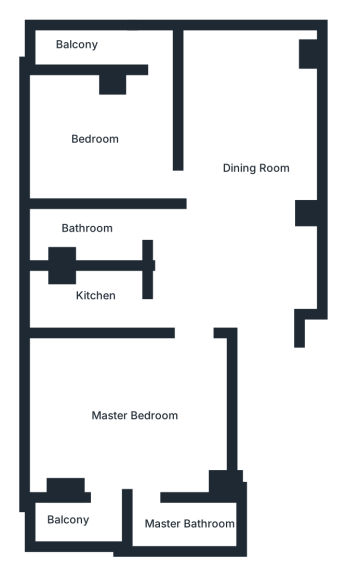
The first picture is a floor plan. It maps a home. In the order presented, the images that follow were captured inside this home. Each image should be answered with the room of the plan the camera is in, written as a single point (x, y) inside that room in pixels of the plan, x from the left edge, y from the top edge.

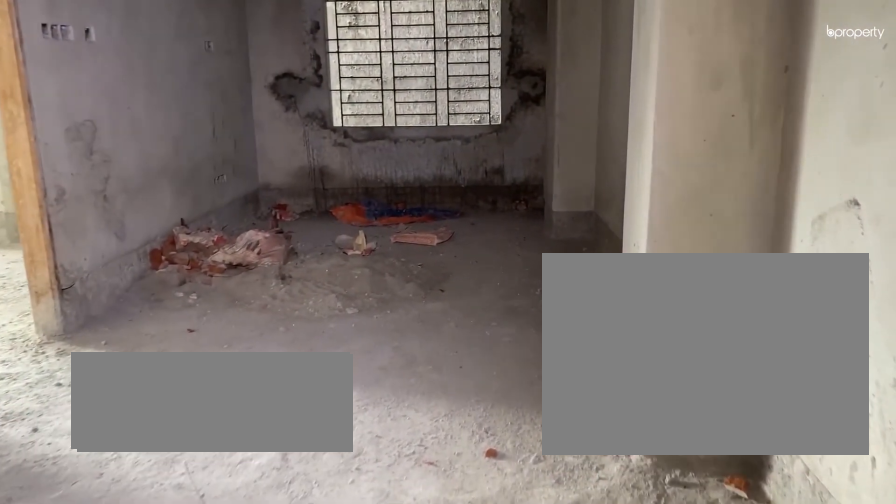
(252, 210)
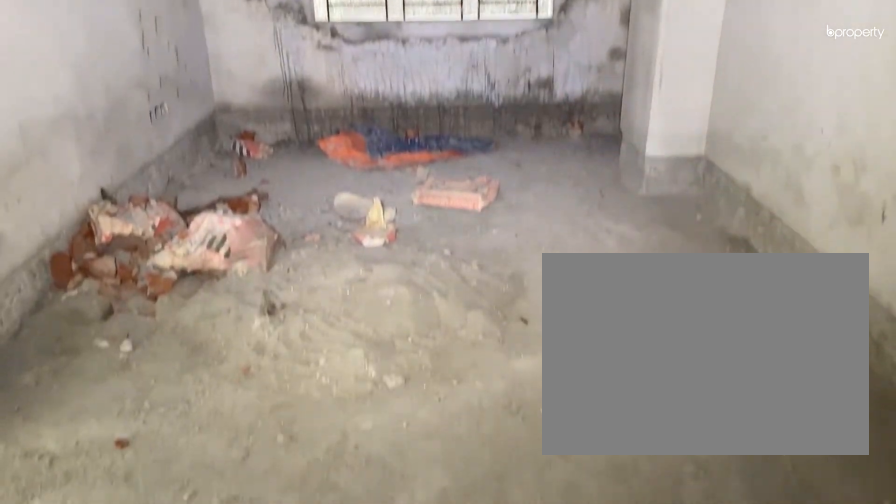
(252, 210)
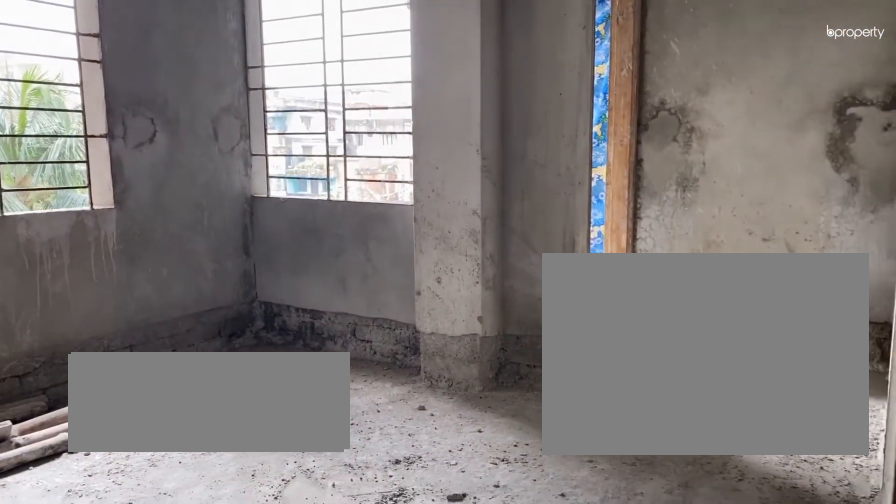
(109, 139)
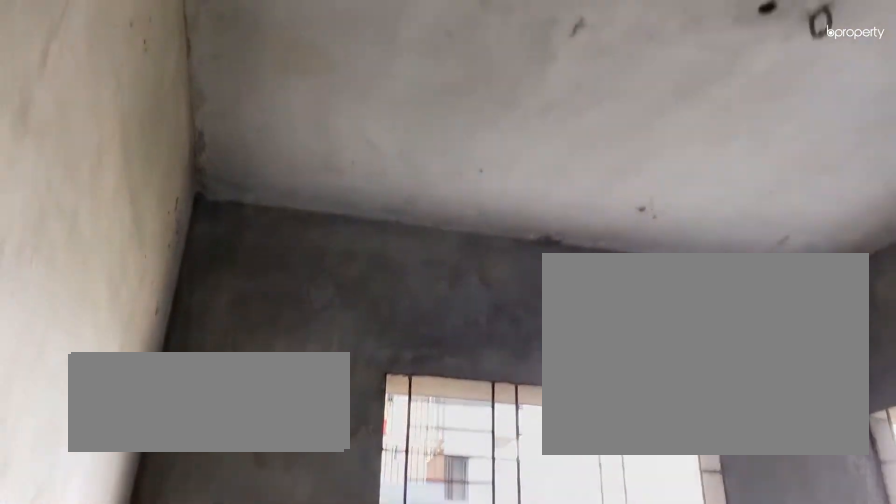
(109, 139)
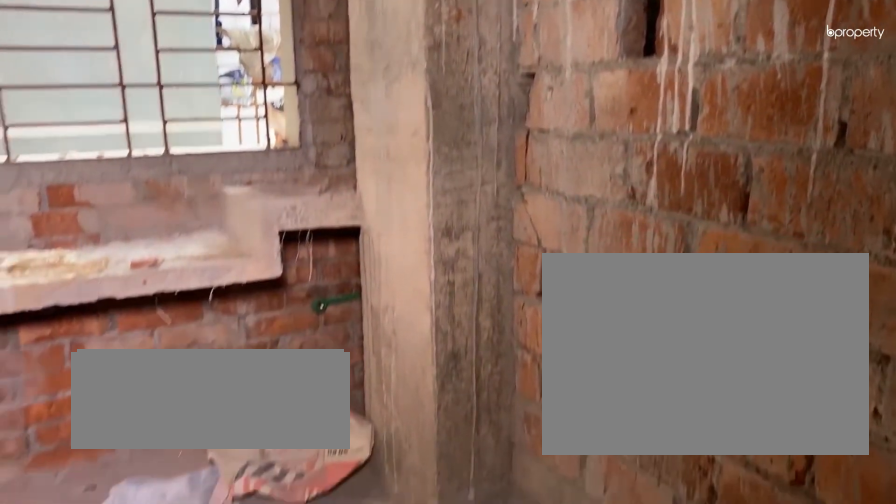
(94, 297)
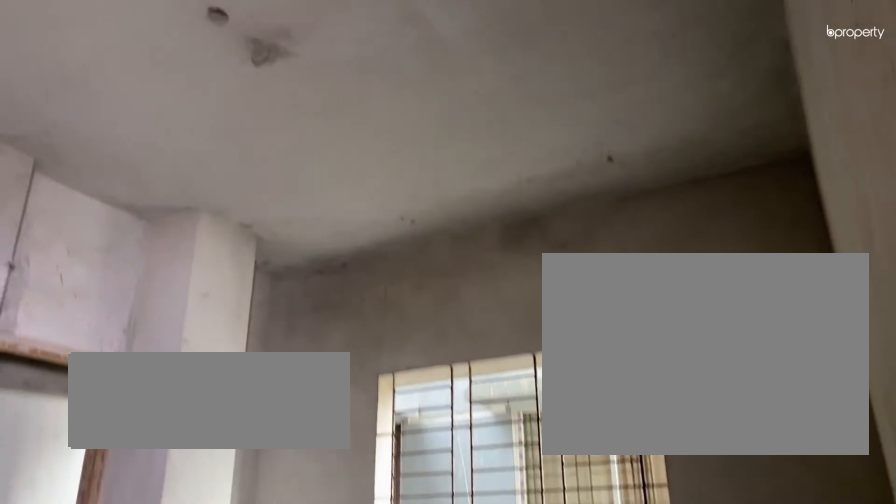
(143, 414)
